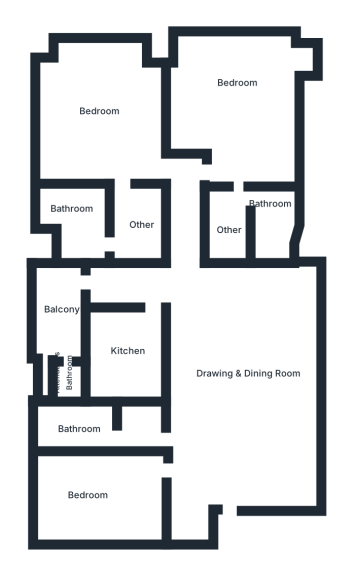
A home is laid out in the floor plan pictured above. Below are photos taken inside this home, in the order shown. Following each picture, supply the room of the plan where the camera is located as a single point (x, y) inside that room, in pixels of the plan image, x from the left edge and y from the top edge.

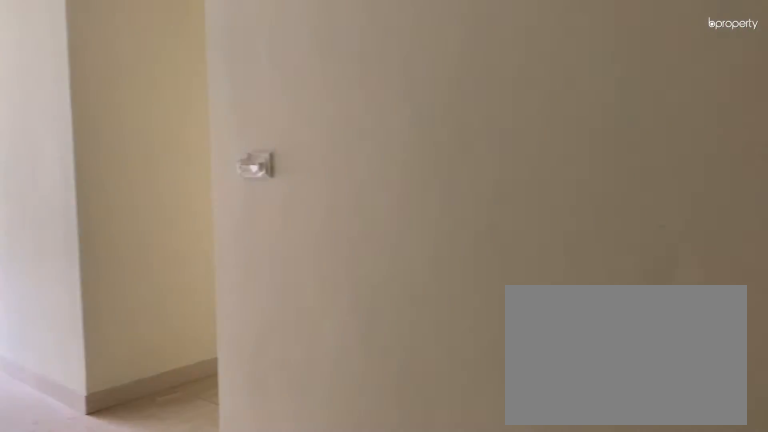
(244, 375)
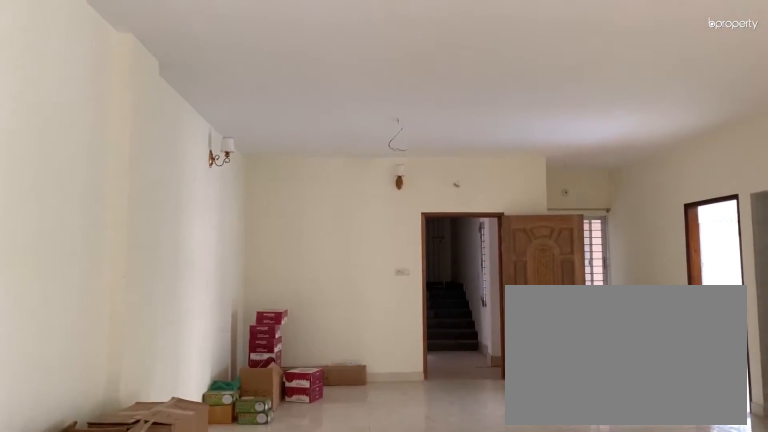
(244, 375)
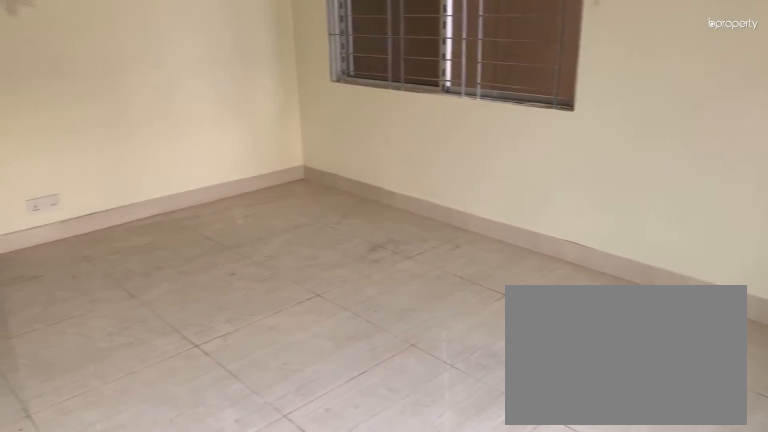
(103, 492)
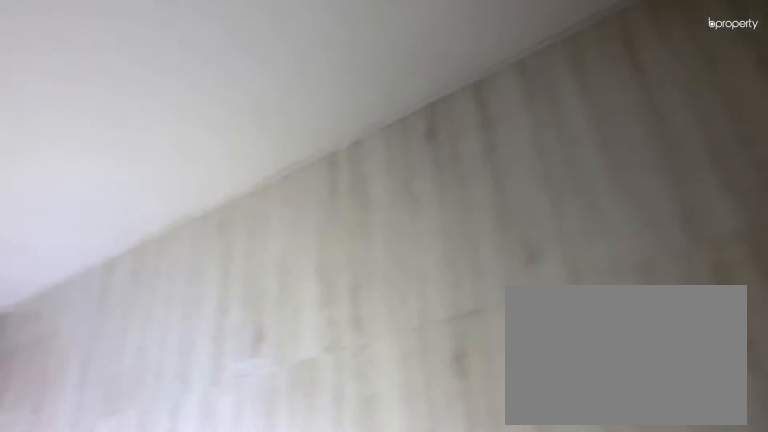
(82, 431)
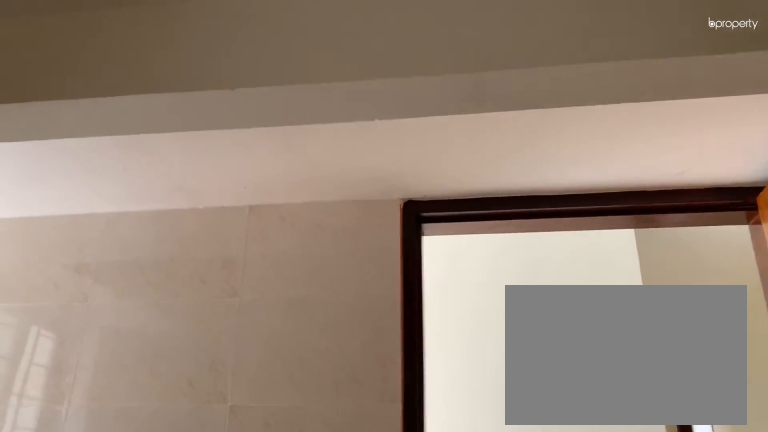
(127, 357)
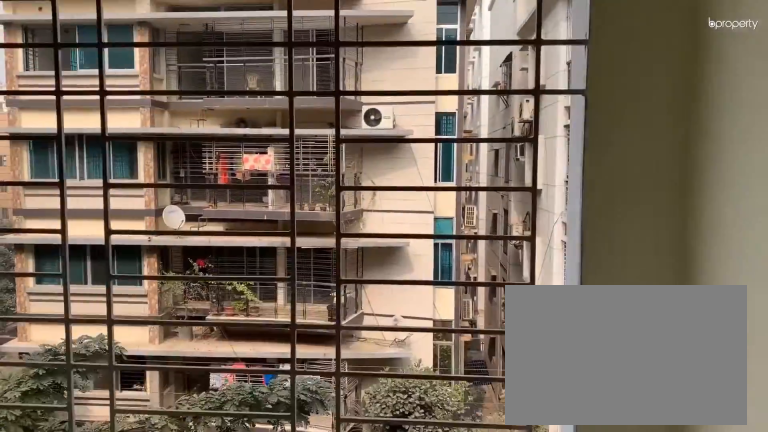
(58, 310)
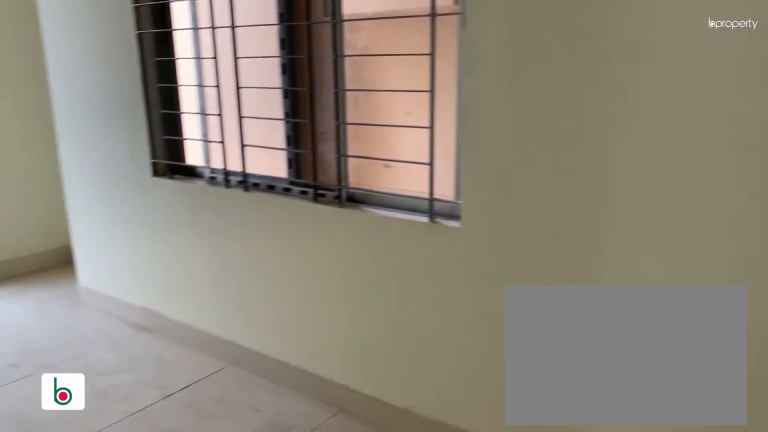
(239, 109)
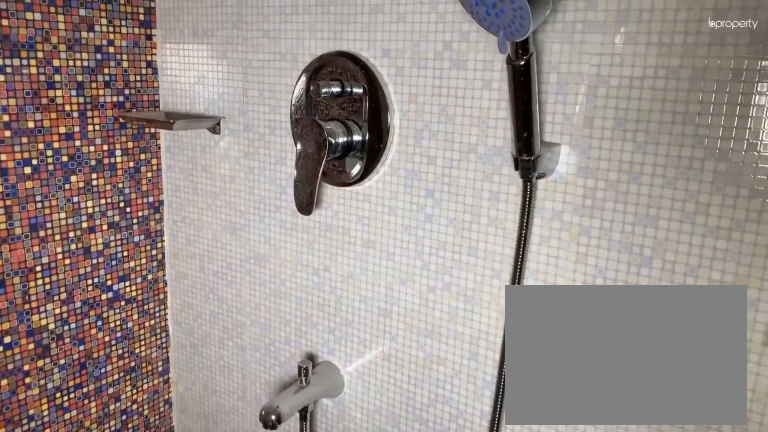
(277, 216)
